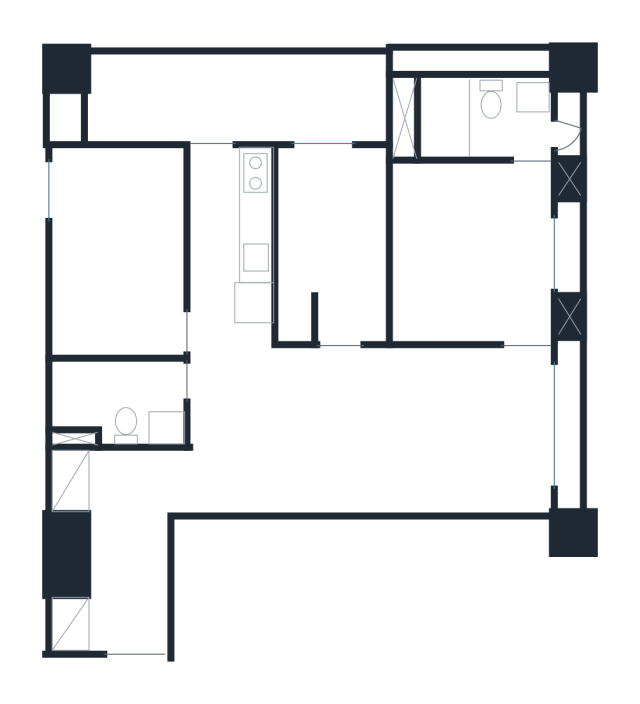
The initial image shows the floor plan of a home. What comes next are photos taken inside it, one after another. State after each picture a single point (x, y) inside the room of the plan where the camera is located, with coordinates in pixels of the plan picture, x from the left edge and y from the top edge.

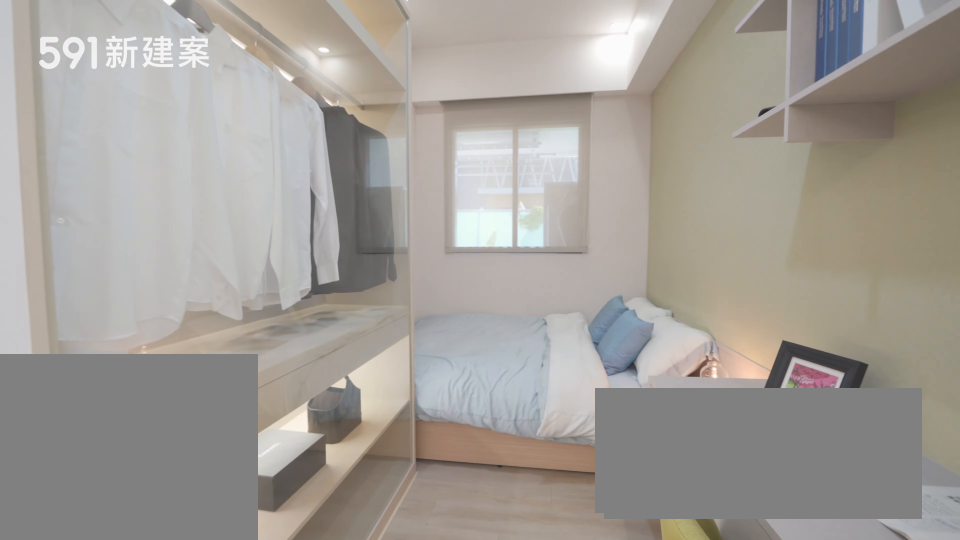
(332, 241)
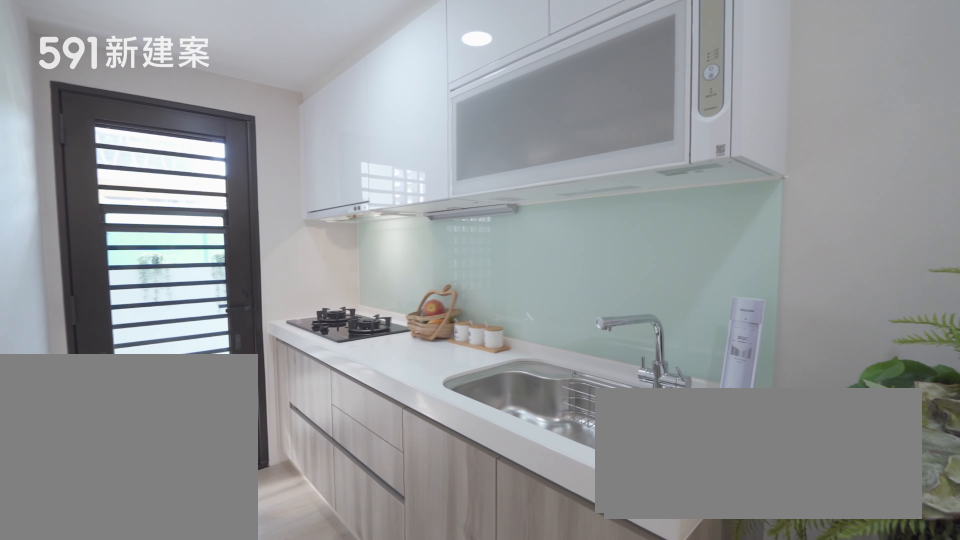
(233, 245)
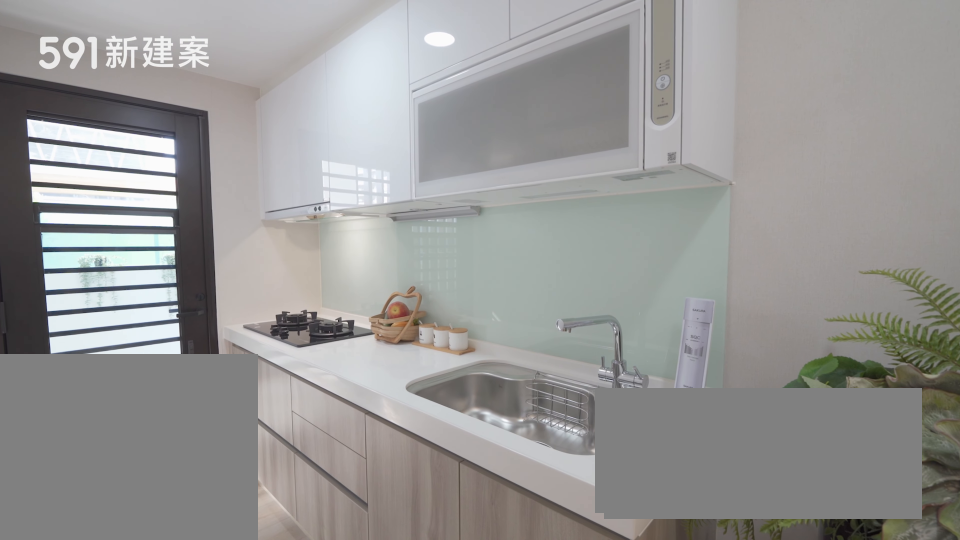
(233, 245)
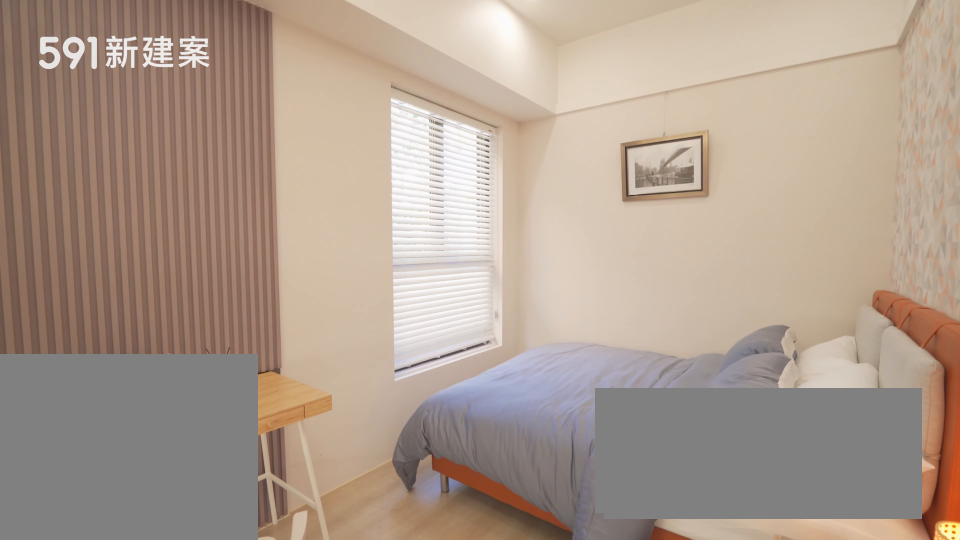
(114, 244)
